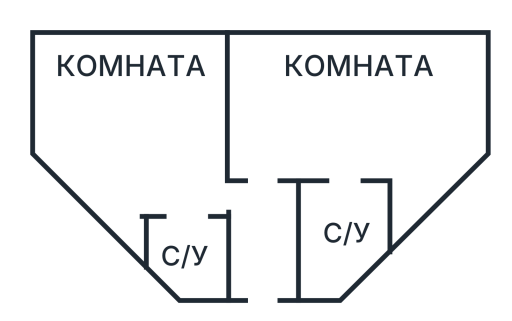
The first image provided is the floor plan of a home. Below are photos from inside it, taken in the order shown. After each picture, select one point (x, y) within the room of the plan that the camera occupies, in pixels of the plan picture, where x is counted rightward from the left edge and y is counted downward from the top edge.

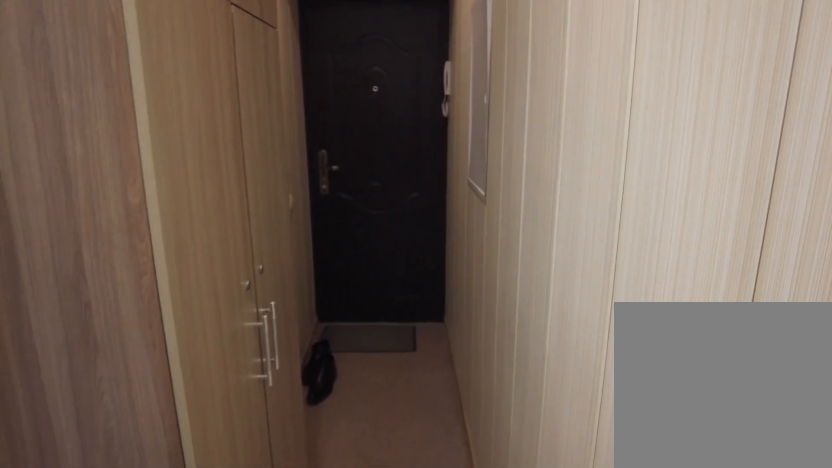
(268, 253)
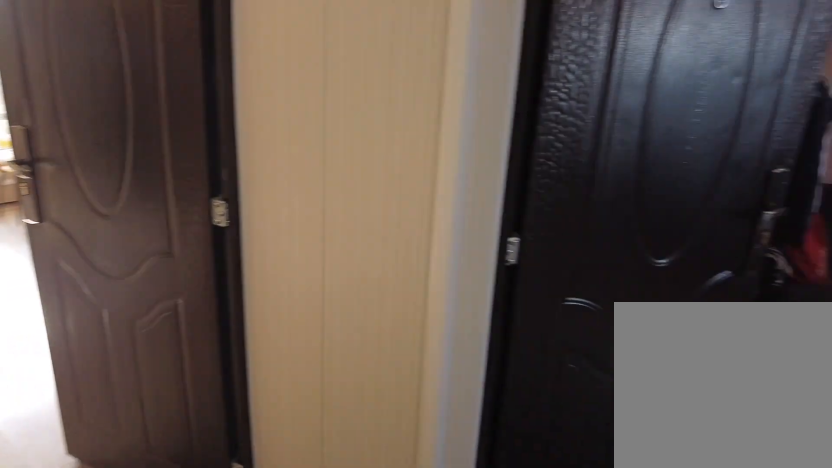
(268, 253)
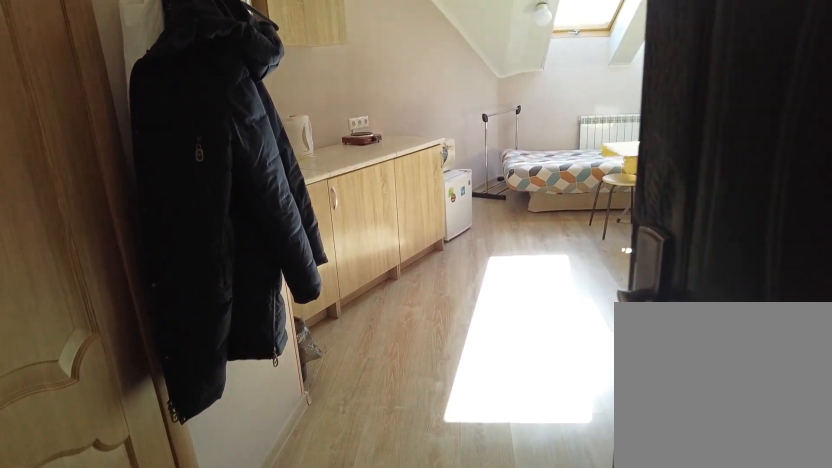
(246, 205)
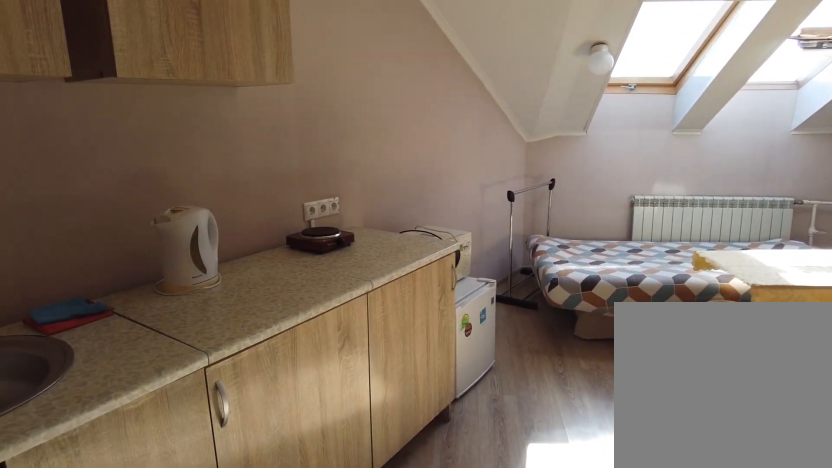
(167, 171)
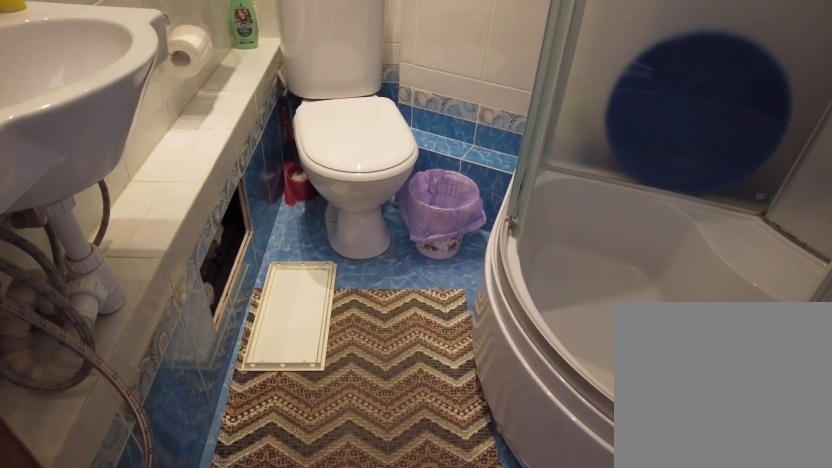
(197, 245)
